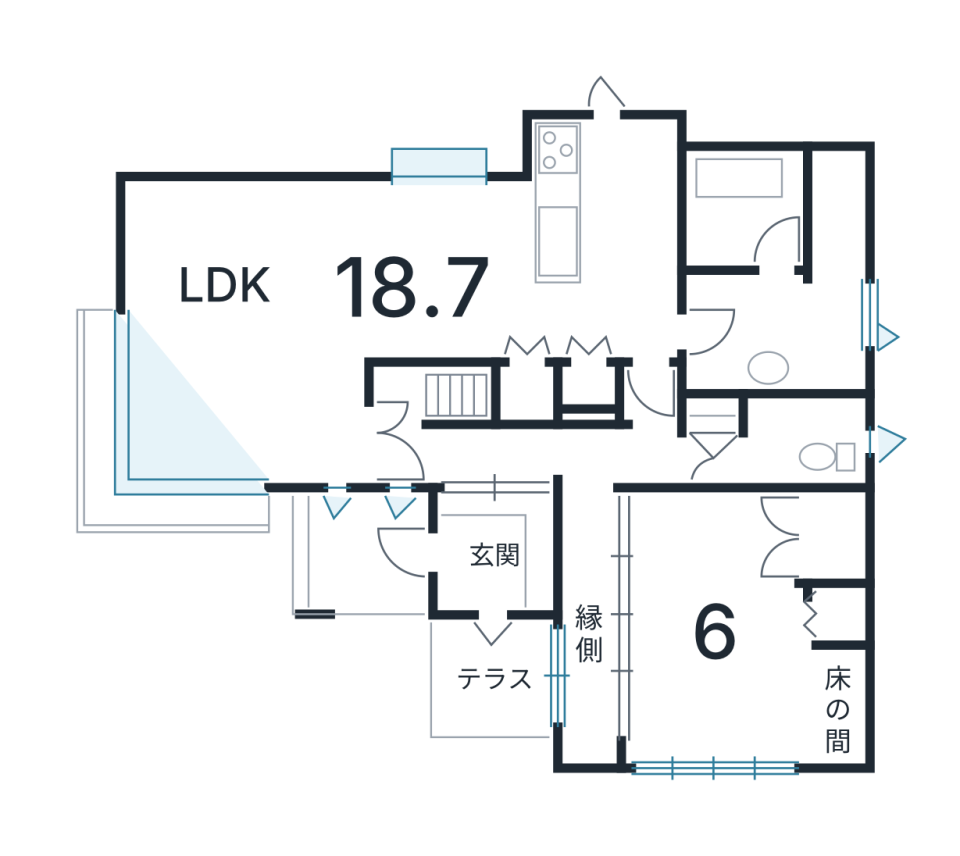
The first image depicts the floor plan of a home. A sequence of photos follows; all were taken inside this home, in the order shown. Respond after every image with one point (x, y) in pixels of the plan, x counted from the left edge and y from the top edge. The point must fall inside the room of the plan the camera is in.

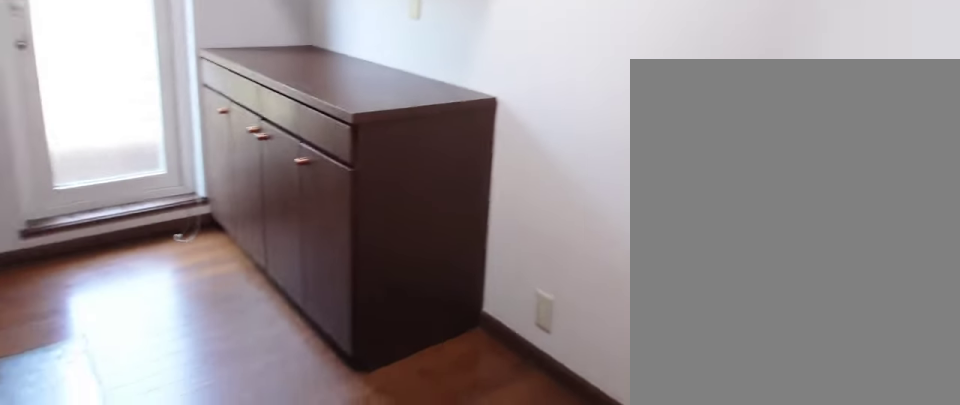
(601, 243)
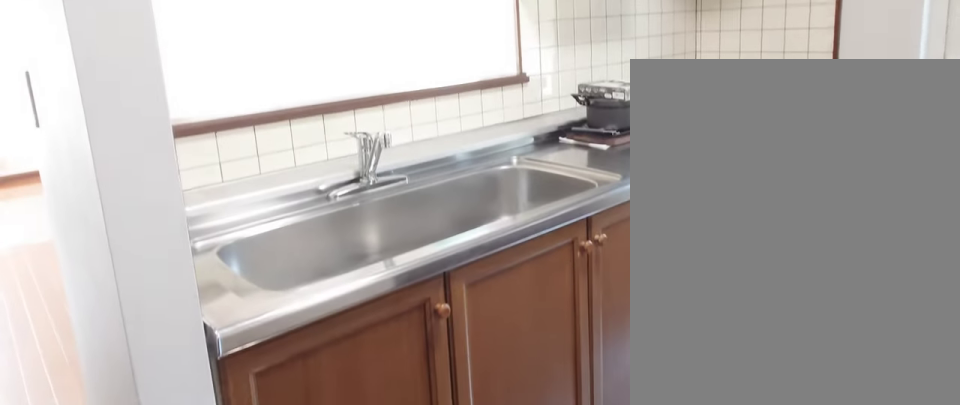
(601, 243)
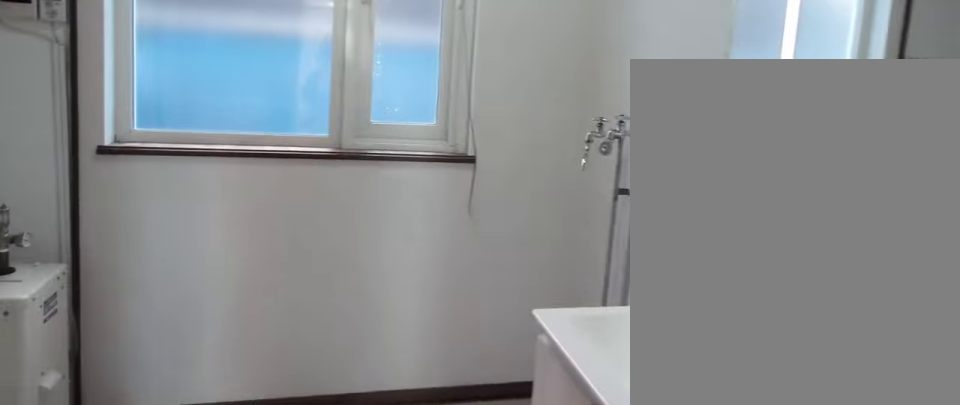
(781, 332)
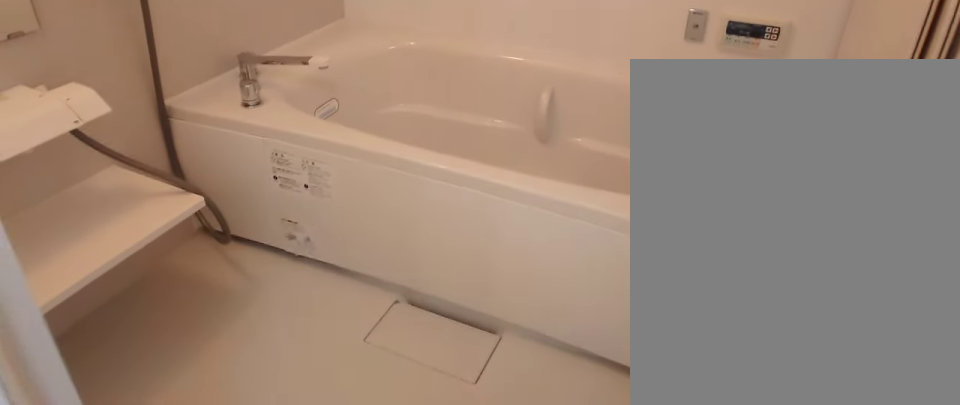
(737, 217)
